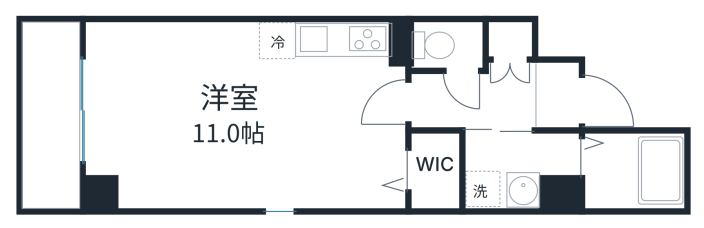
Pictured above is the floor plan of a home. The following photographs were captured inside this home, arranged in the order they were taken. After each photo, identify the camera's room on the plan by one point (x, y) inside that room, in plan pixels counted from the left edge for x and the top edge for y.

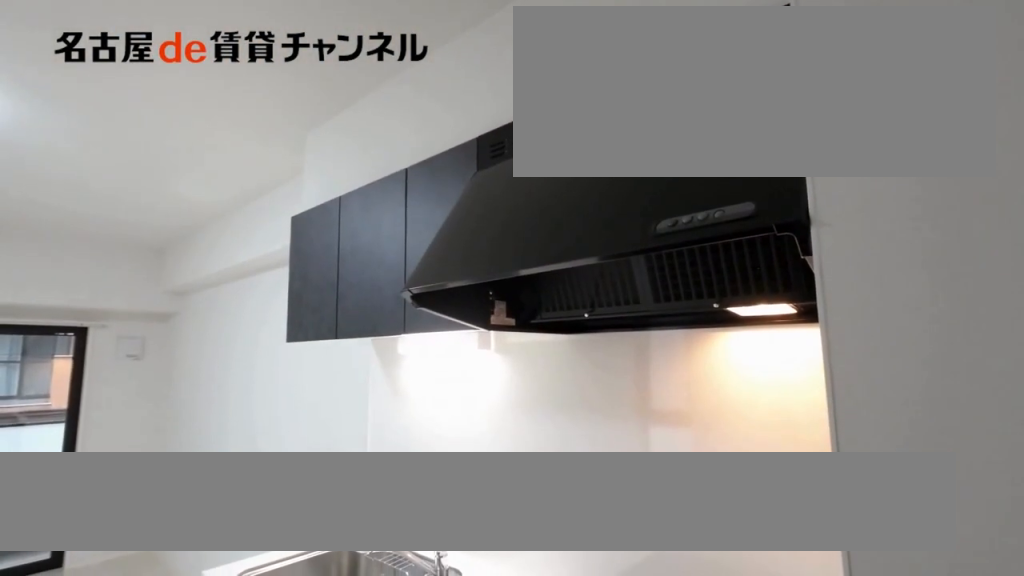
(335, 48)
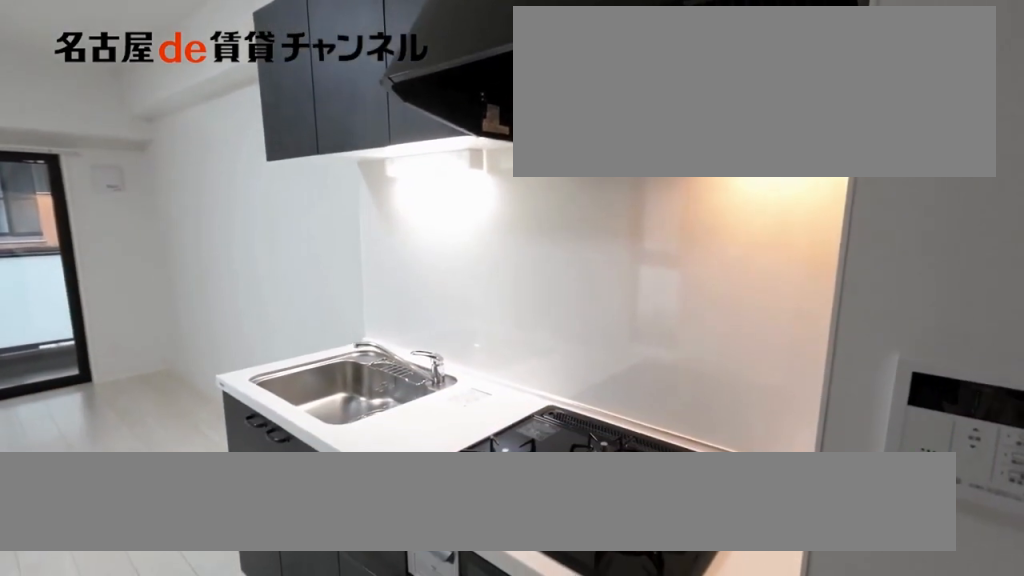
(335, 48)
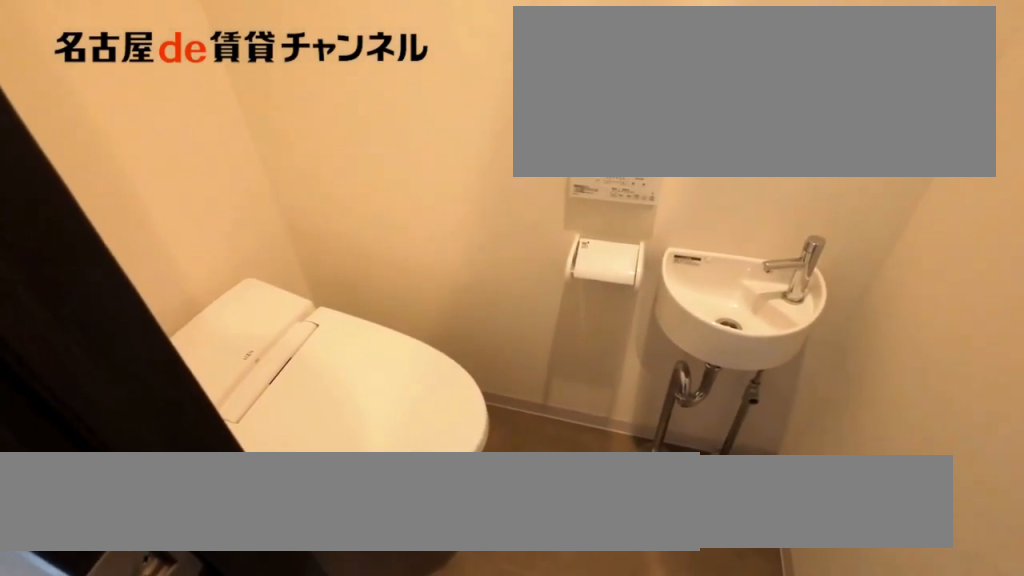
(449, 47)
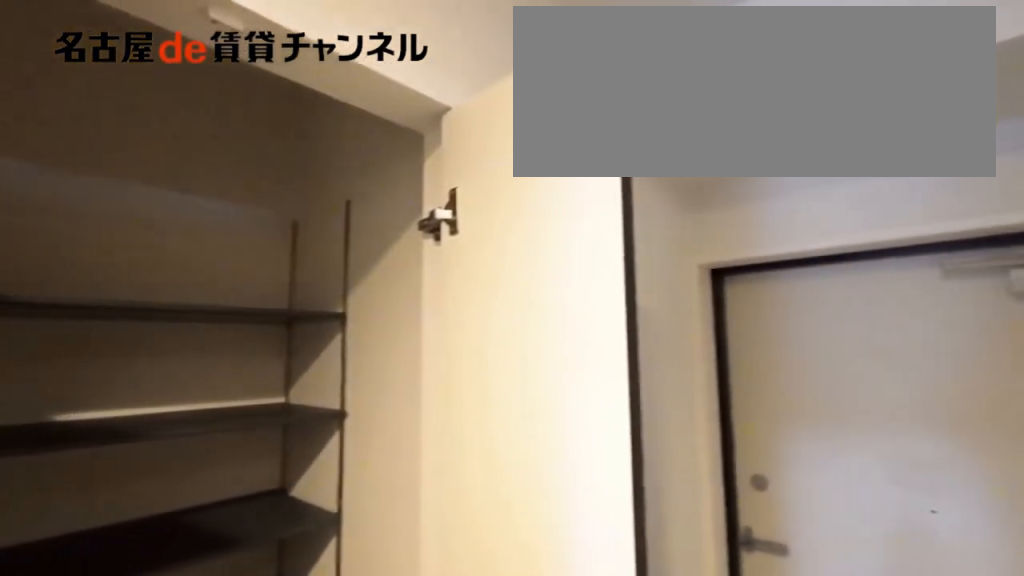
(508, 41)
